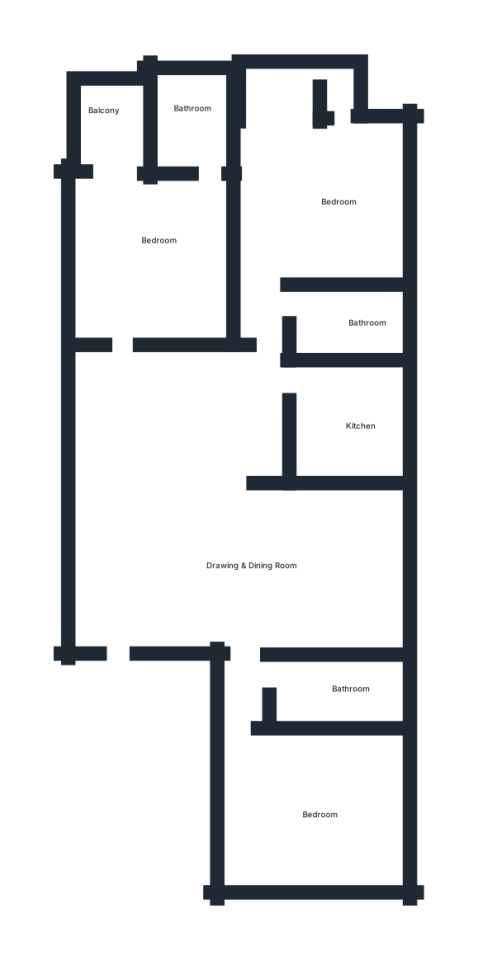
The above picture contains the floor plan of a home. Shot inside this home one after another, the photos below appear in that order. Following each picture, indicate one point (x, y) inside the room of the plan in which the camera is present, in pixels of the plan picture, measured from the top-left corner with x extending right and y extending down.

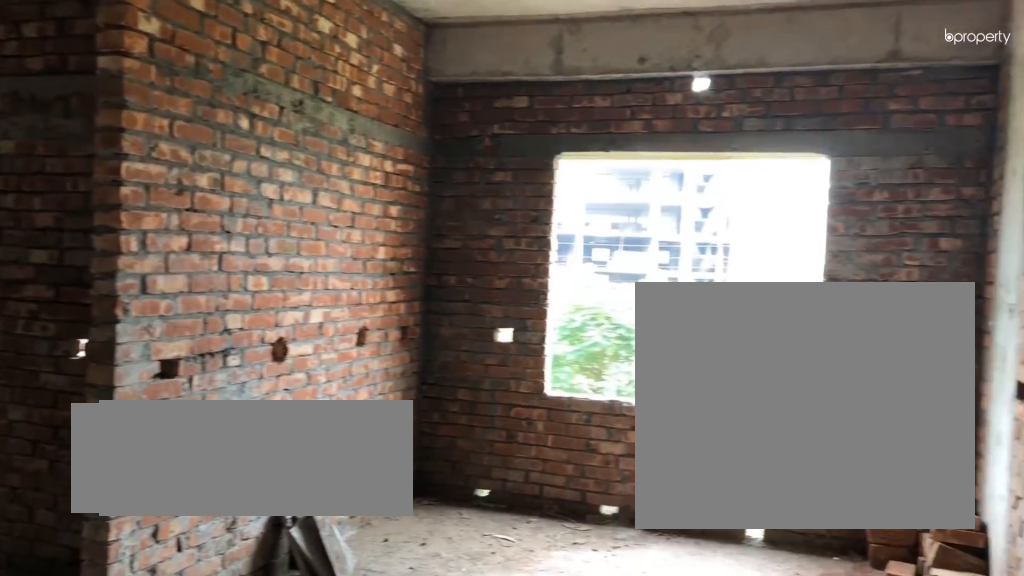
(232, 549)
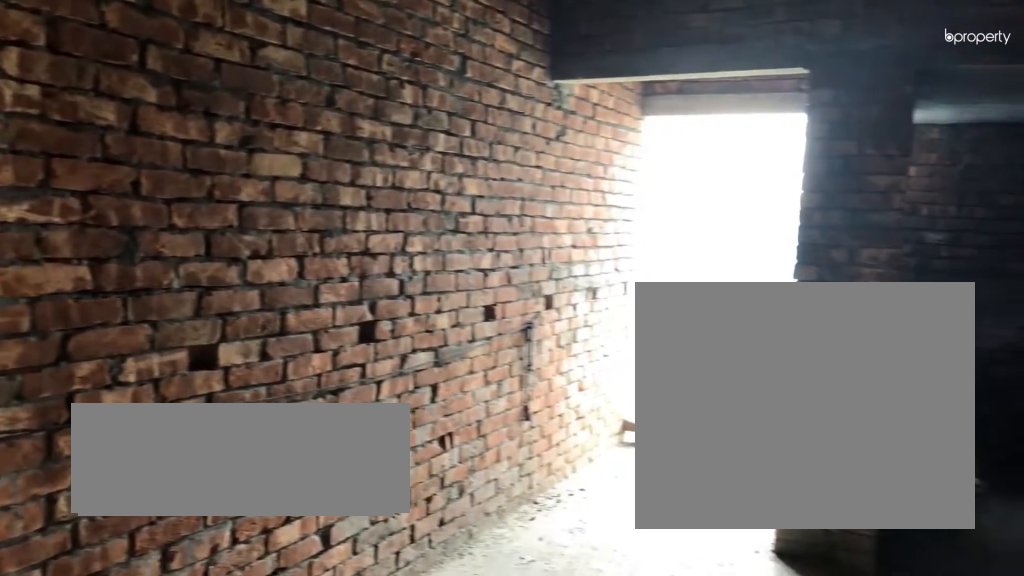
(151, 237)
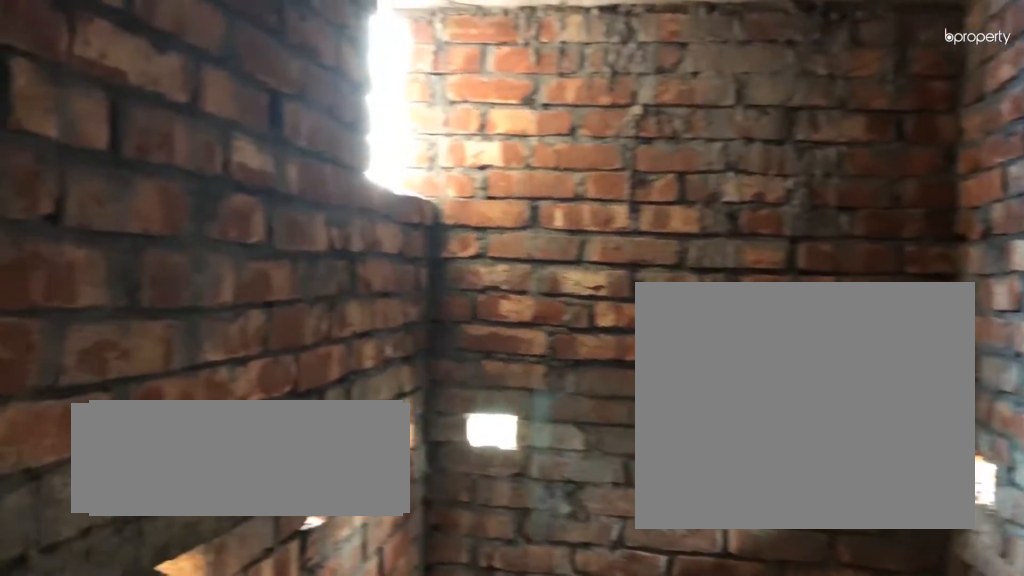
(194, 119)
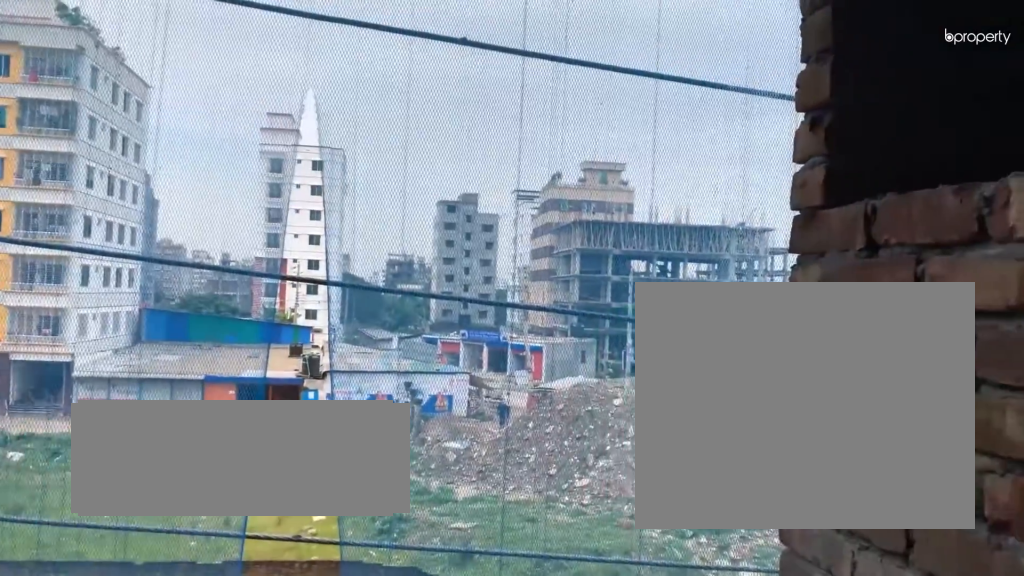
(114, 128)
